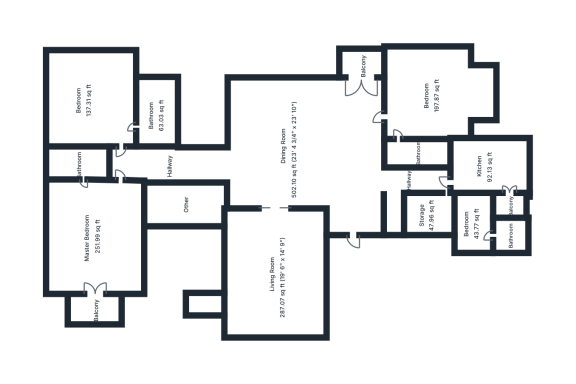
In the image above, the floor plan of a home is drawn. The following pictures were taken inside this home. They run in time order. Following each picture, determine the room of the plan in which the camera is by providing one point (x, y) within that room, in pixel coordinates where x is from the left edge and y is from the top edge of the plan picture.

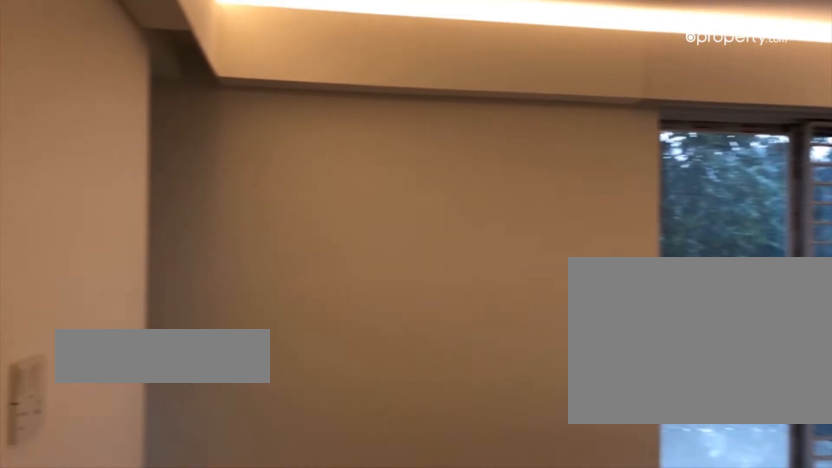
(107, 220)
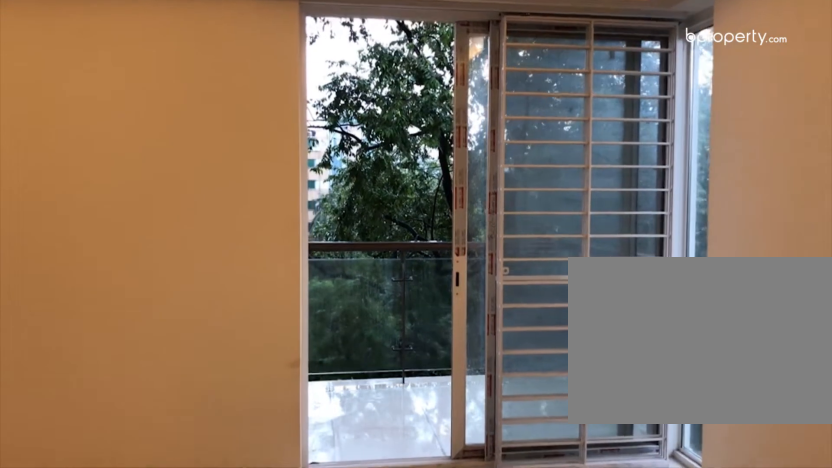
(98, 294)
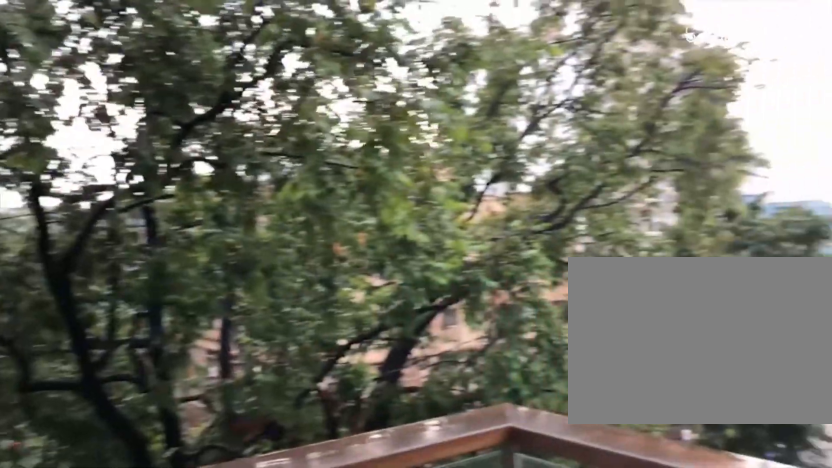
(92, 311)
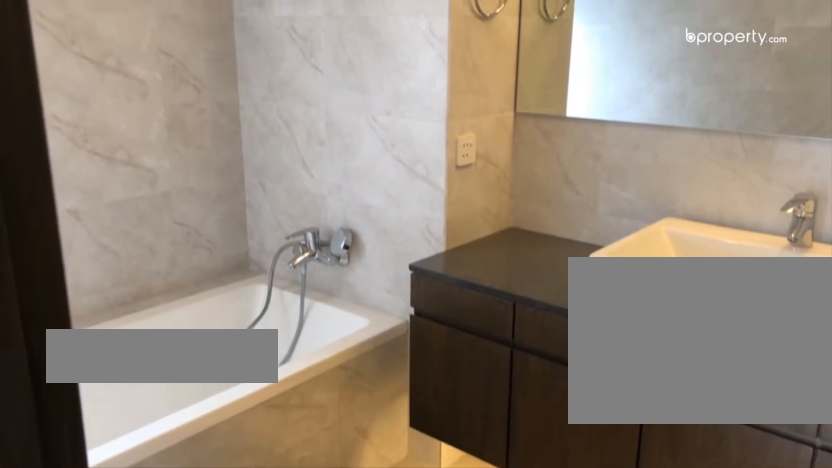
(80, 170)
